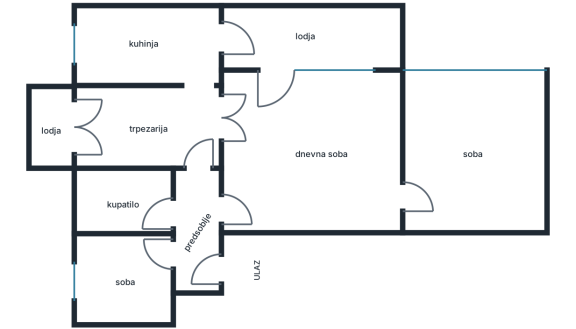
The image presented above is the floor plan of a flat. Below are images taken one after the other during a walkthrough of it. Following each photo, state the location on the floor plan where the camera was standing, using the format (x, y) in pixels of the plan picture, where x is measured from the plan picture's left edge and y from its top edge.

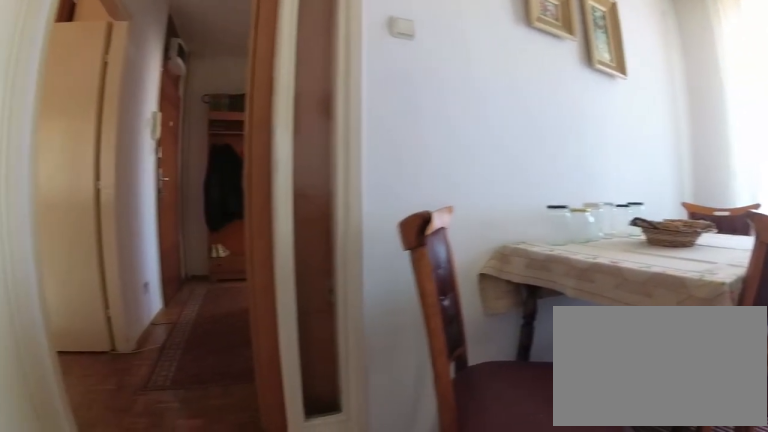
(191, 100)
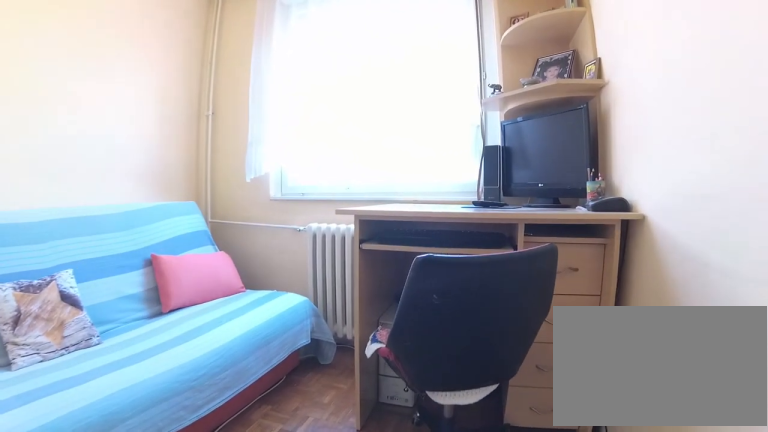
(176, 265)
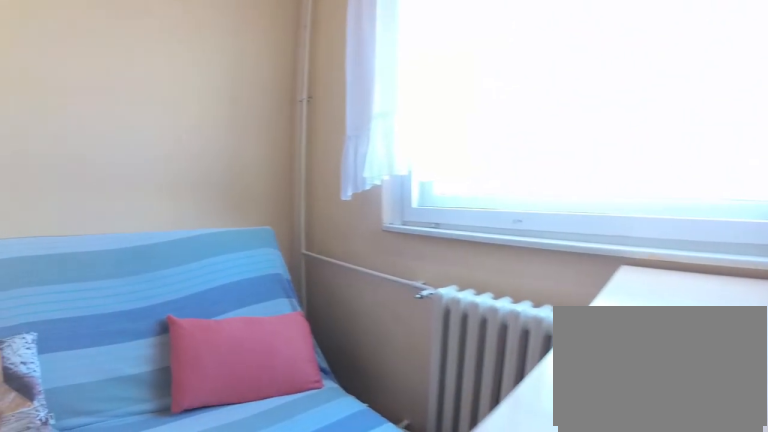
(120, 260)
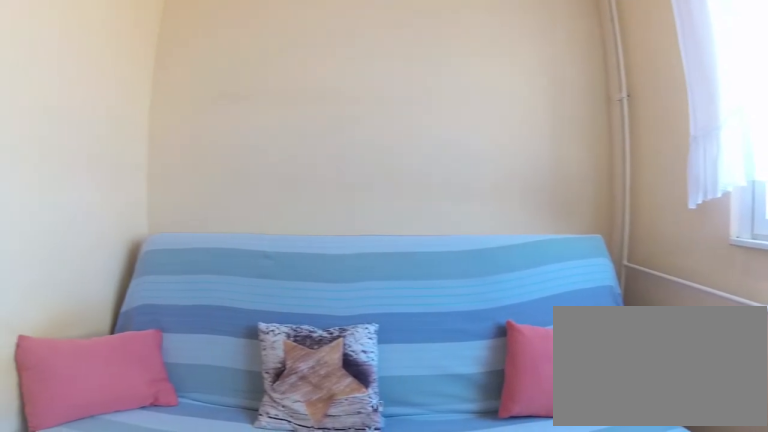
(113, 253)
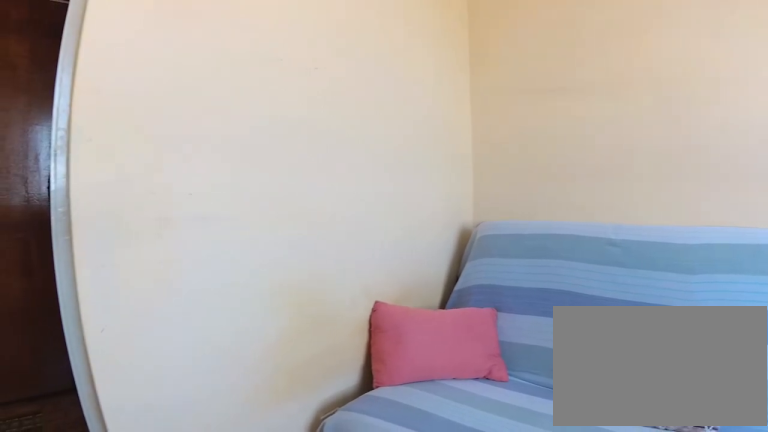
(99, 252)
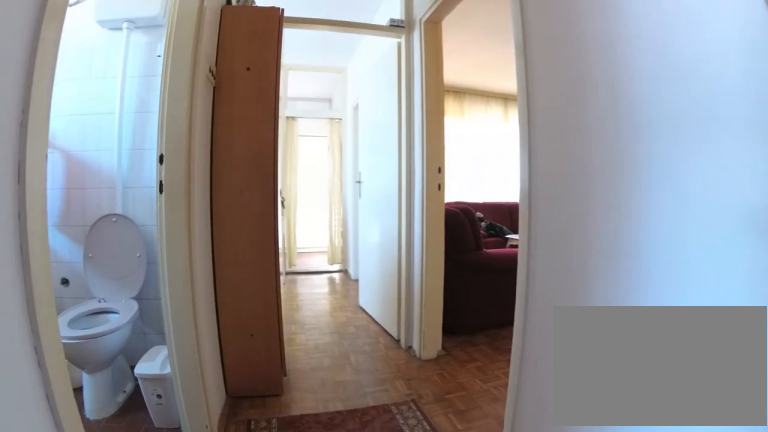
(200, 272)
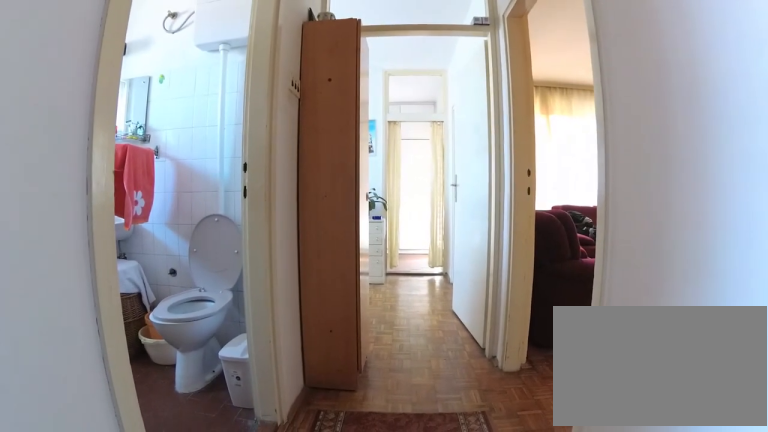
(201, 268)
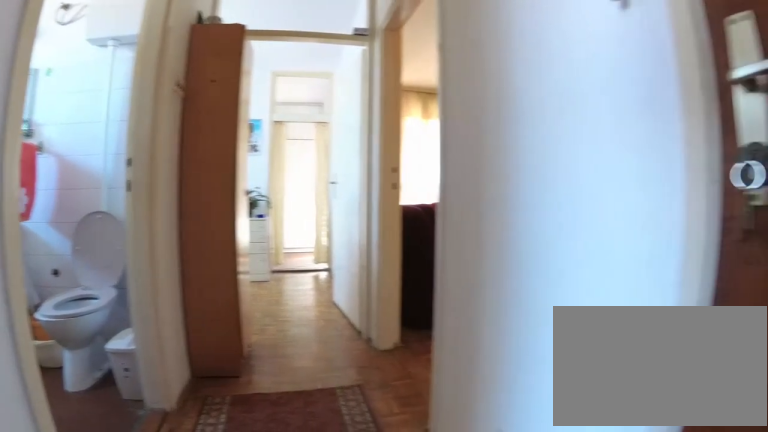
(190, 264)
